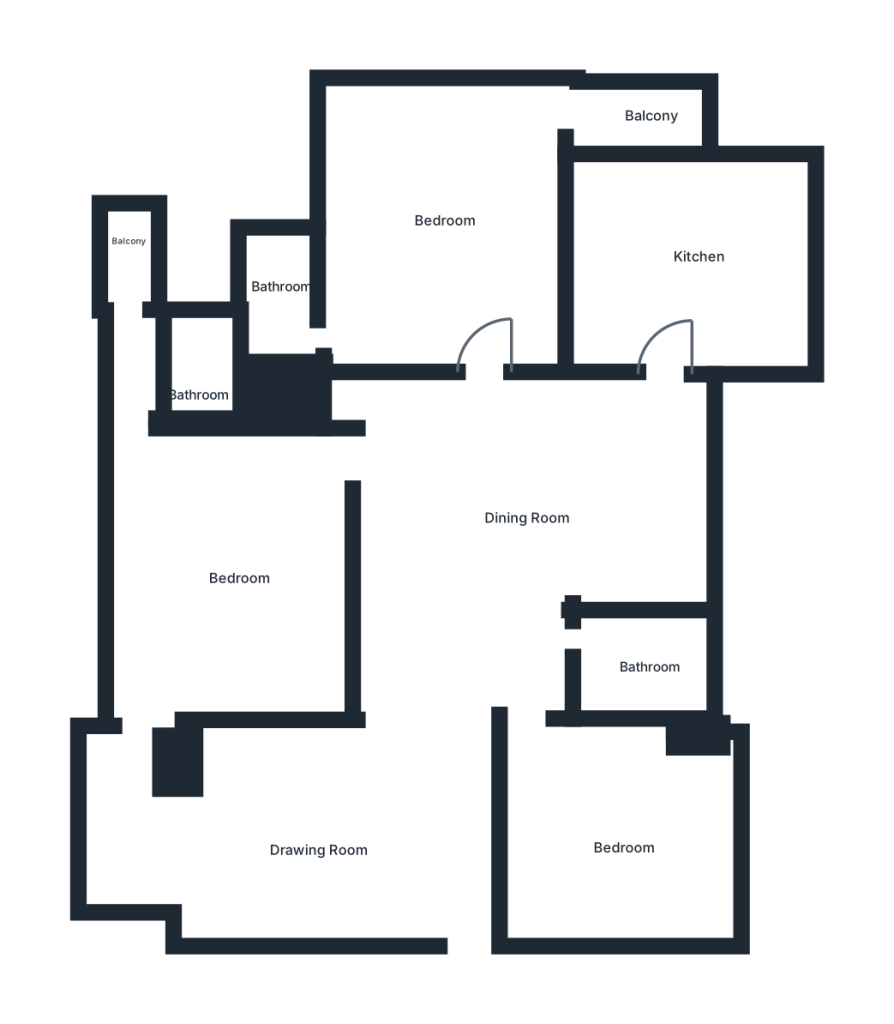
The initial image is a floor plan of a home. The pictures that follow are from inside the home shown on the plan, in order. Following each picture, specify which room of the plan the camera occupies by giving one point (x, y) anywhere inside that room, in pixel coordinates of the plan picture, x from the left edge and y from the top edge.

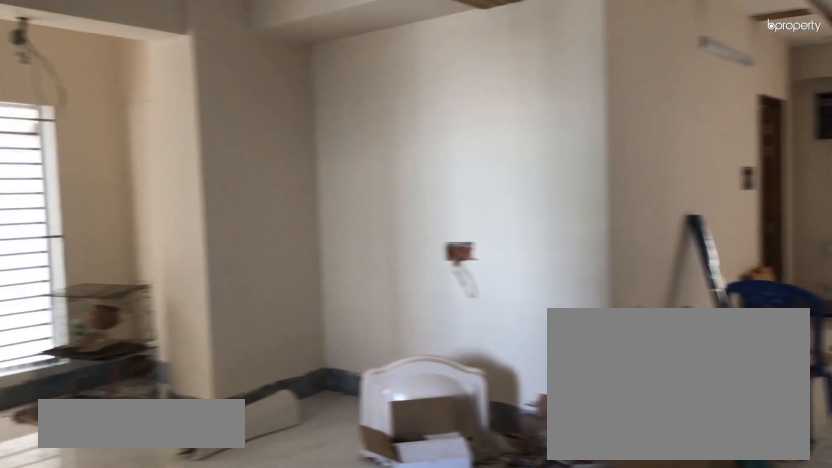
(306, 840)
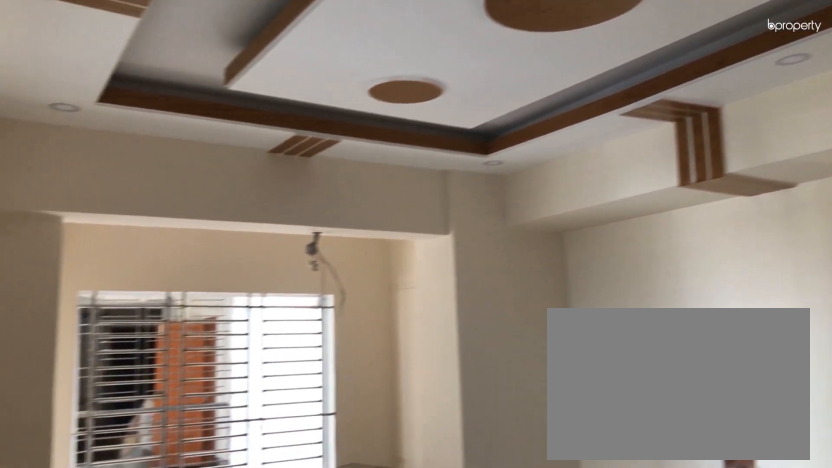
(306, 840)
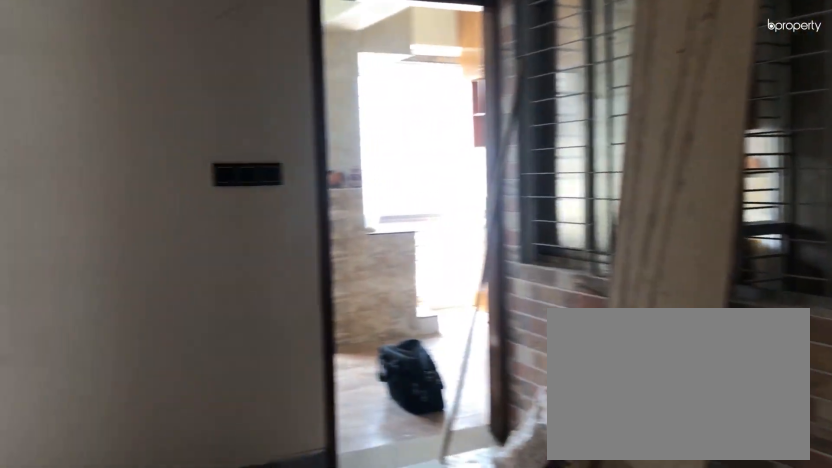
(541, 516)
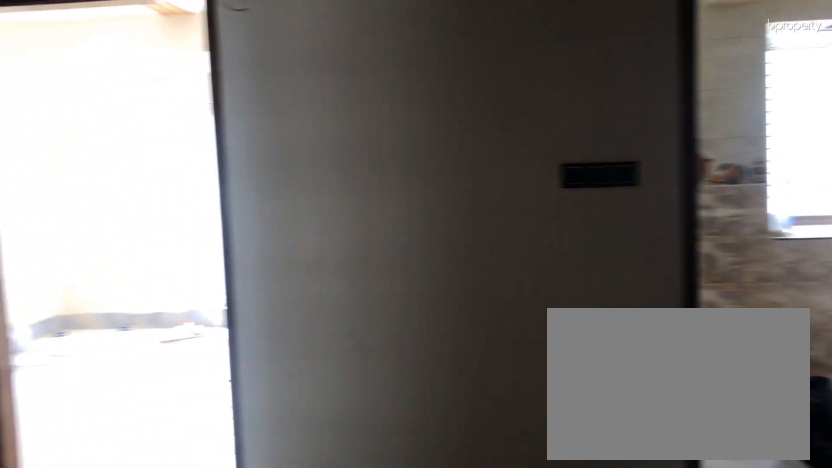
(541, 516)
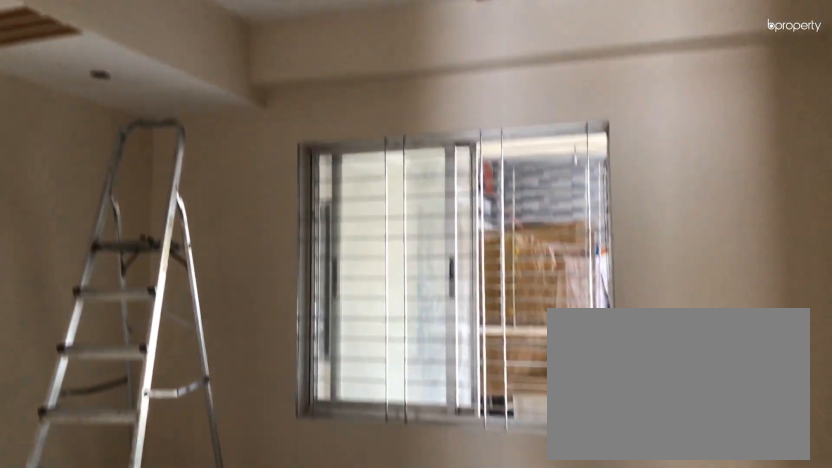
(623, 830)
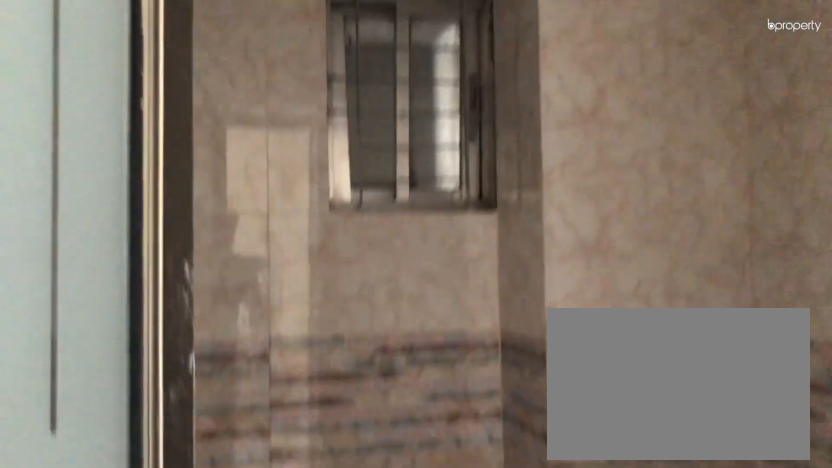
(636, 661)
